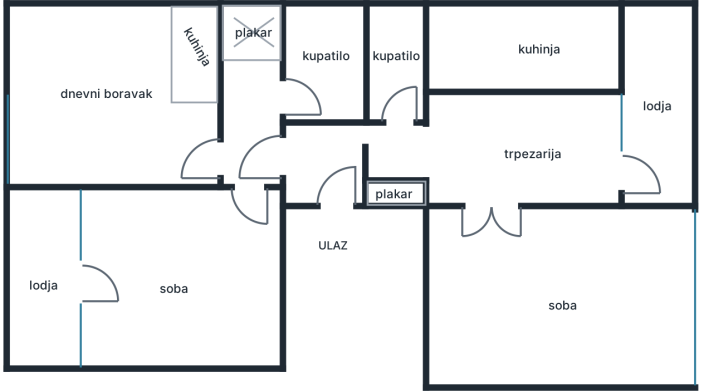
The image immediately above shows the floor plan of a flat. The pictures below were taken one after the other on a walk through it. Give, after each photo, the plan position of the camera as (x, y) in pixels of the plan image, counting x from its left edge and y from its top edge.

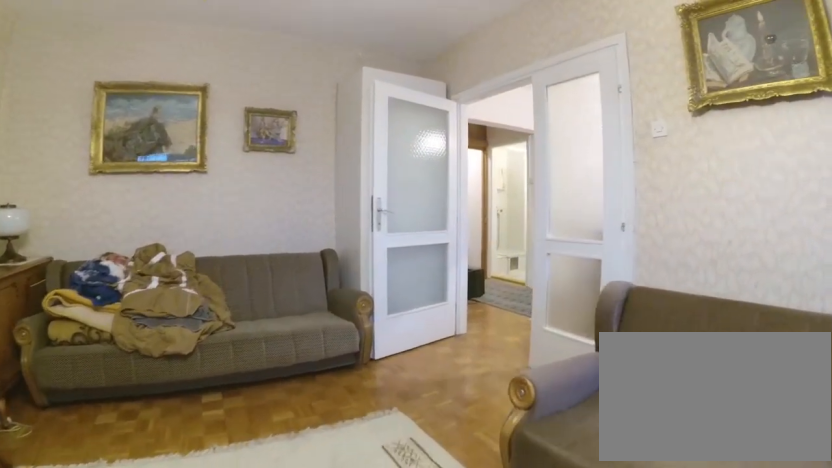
(583, 336)
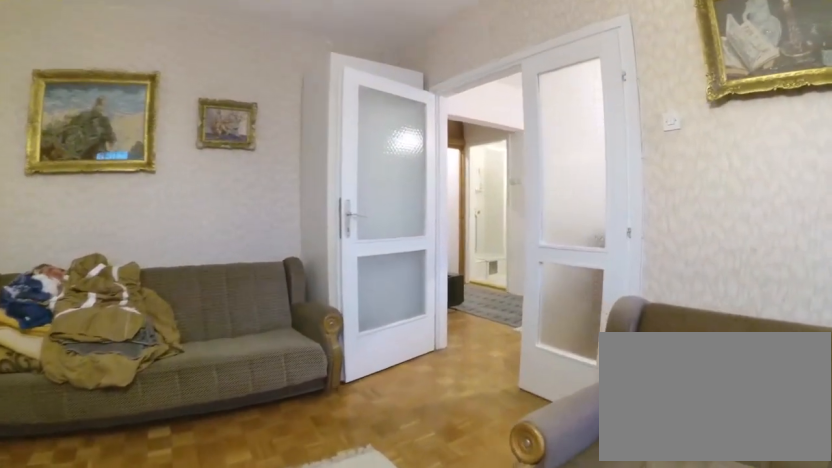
(561, 329)
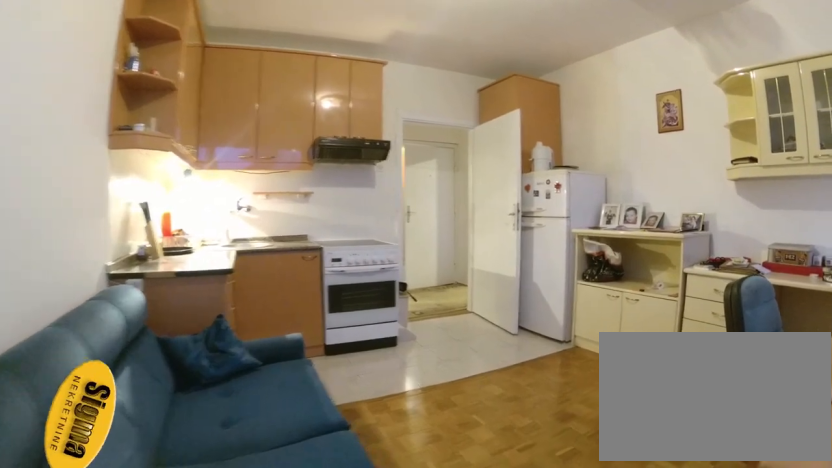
(25, 26)
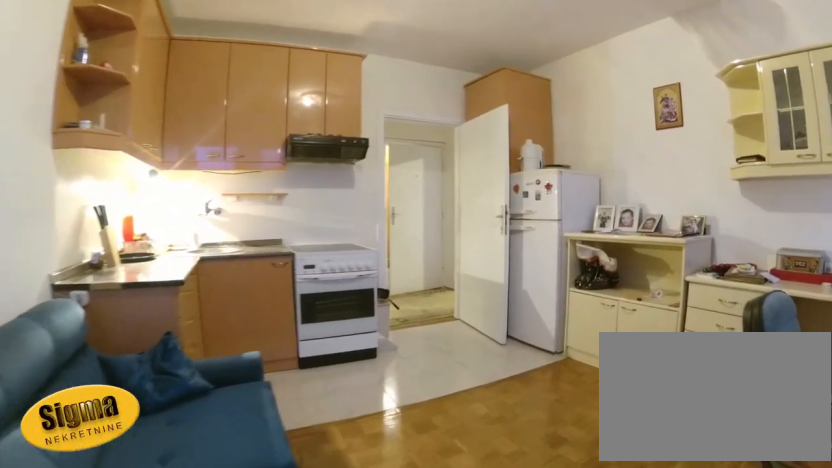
(35, 36)
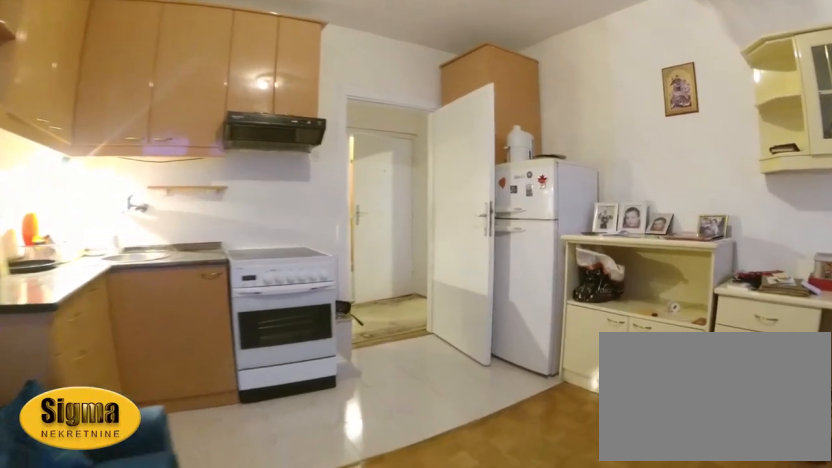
(55, 58)
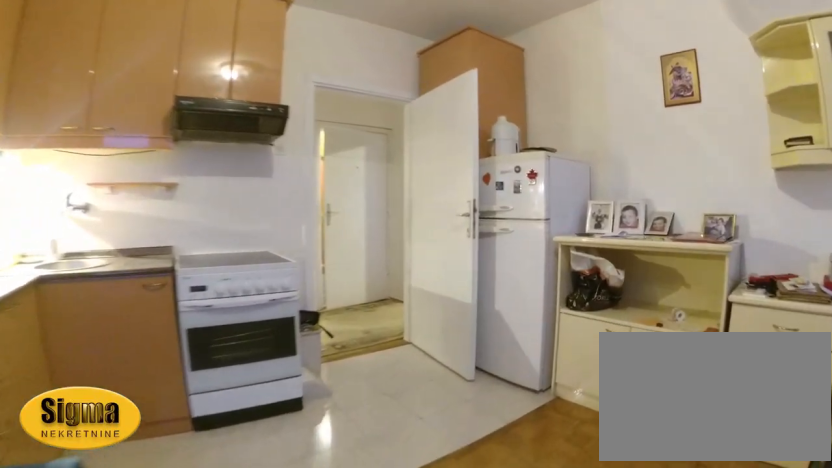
(66, 69)
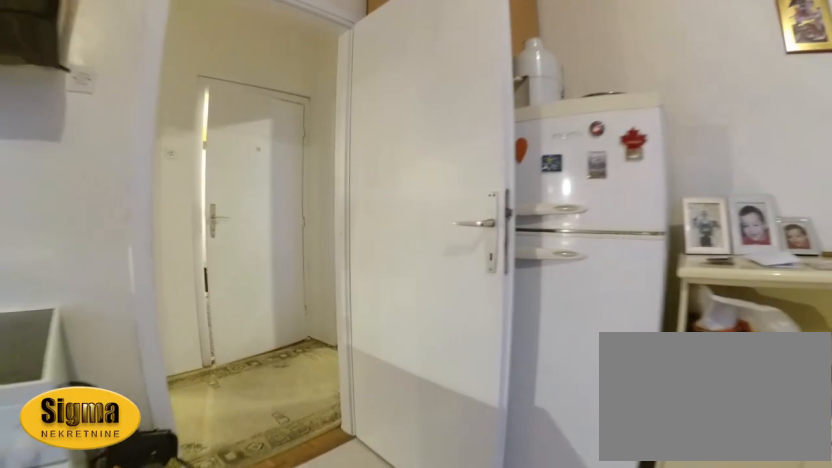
(138, 125)
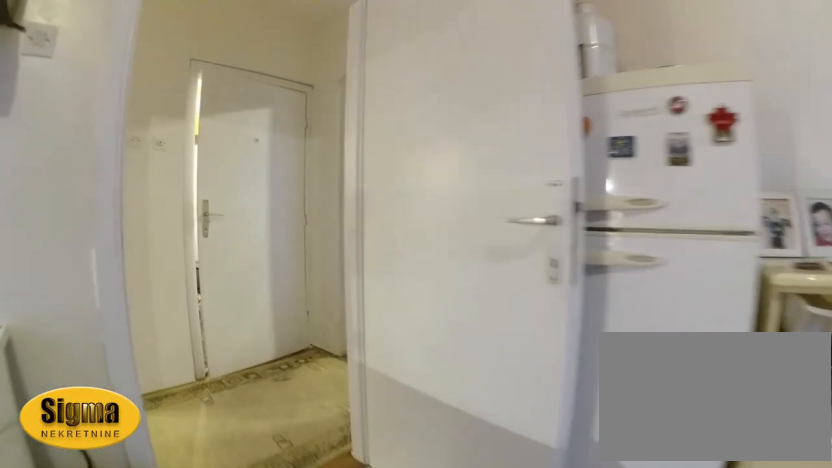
(159, 135)
